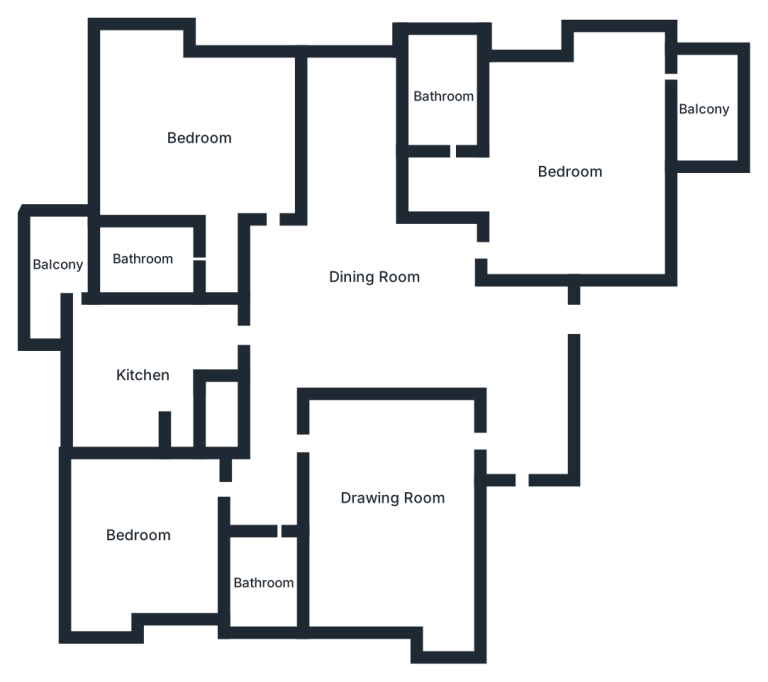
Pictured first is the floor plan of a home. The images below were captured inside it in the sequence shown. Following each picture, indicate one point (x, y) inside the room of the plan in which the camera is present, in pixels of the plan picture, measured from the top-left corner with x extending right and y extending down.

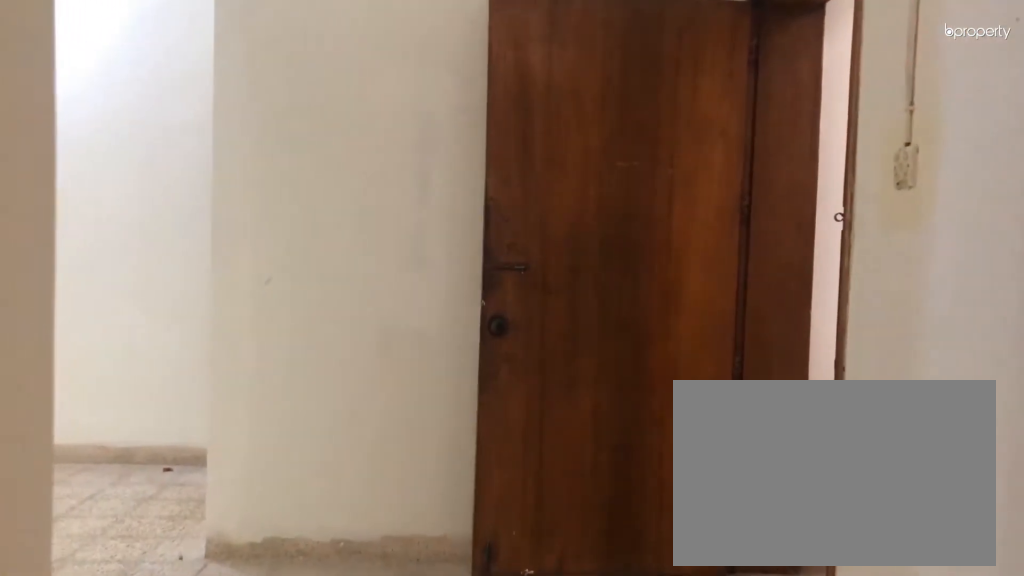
(521, 417)
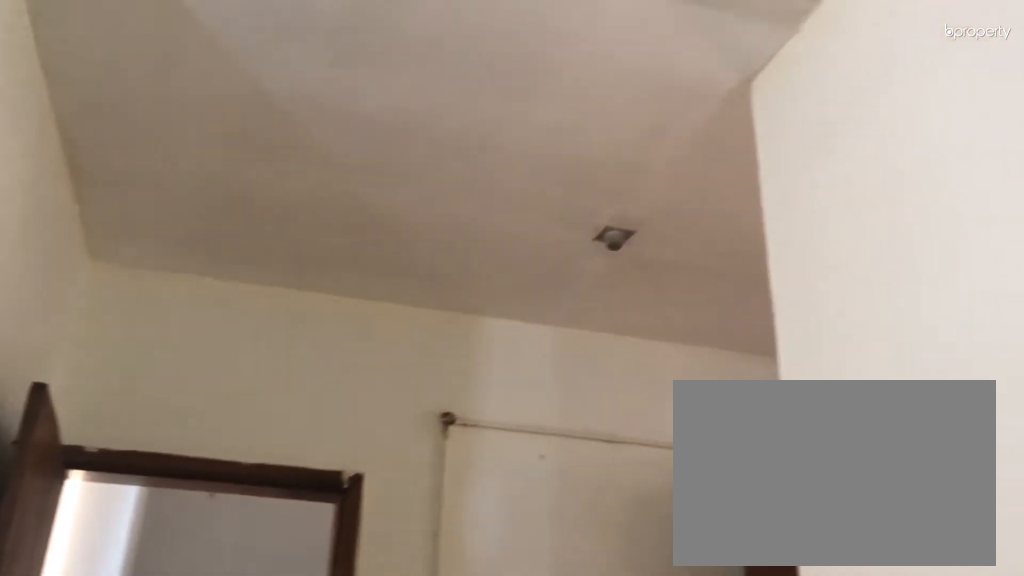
(368, 274)
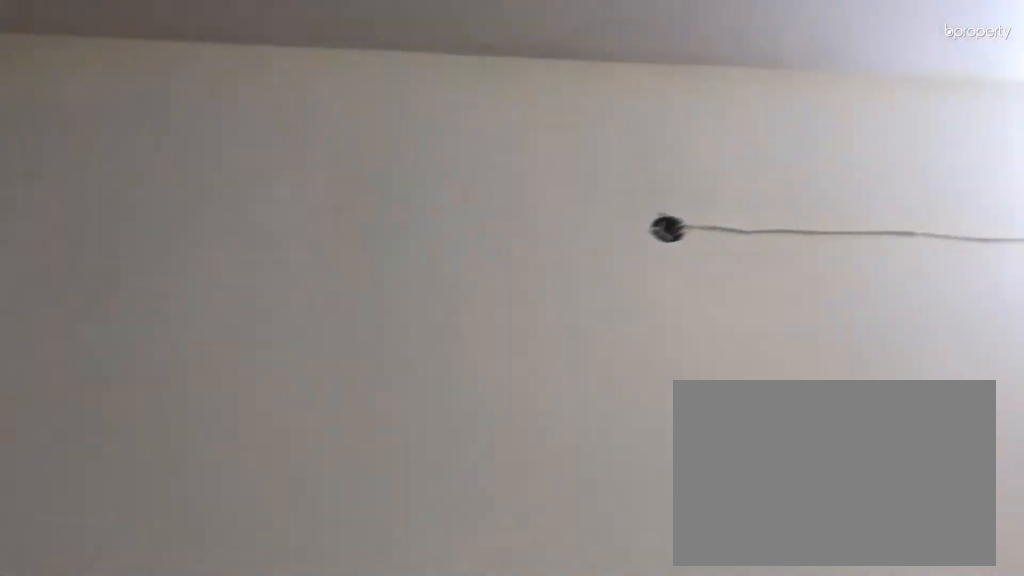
(368, 274)
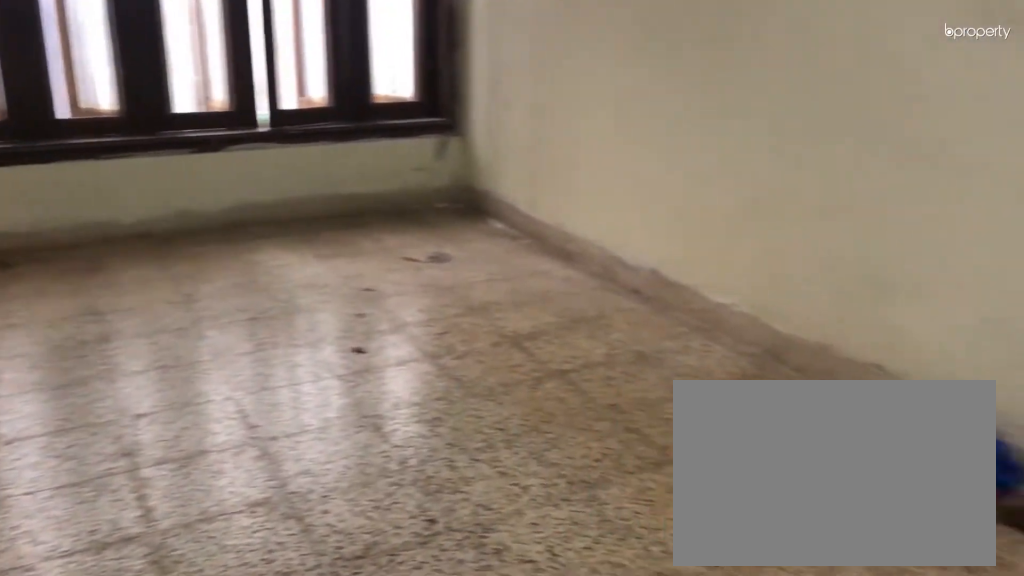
(393, 499)
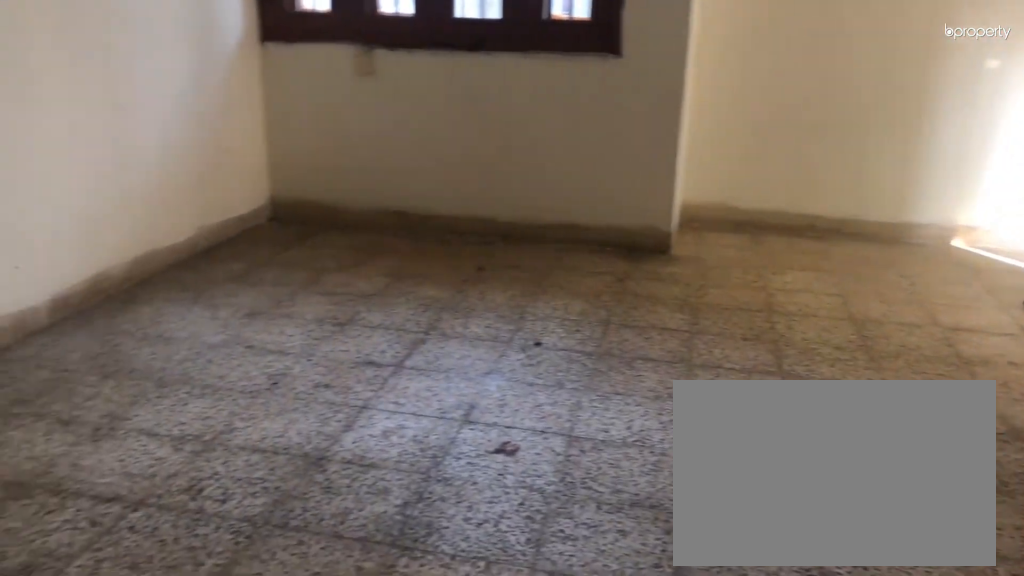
(568, 174)
